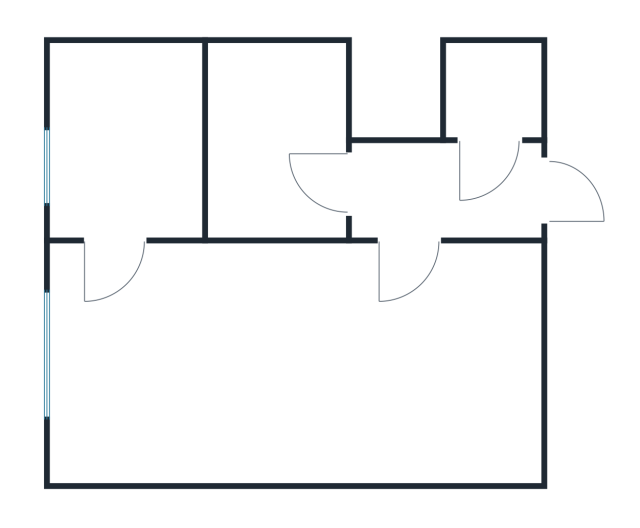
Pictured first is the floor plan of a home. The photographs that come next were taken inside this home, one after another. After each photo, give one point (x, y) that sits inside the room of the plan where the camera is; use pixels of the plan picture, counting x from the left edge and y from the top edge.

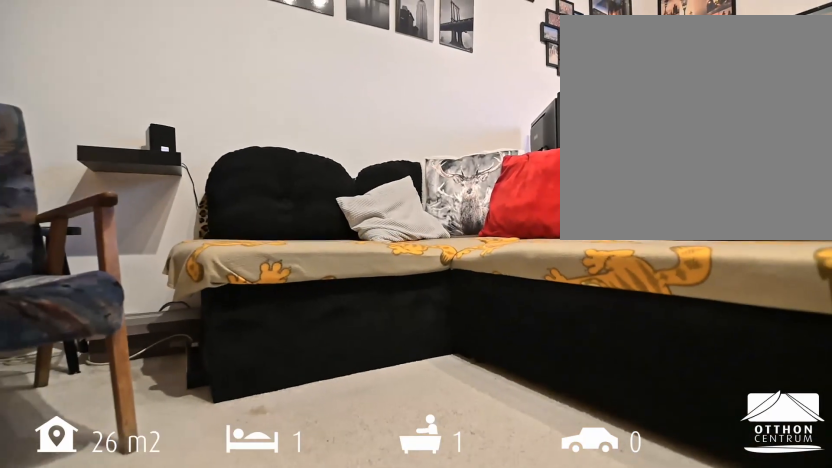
(292, 366)
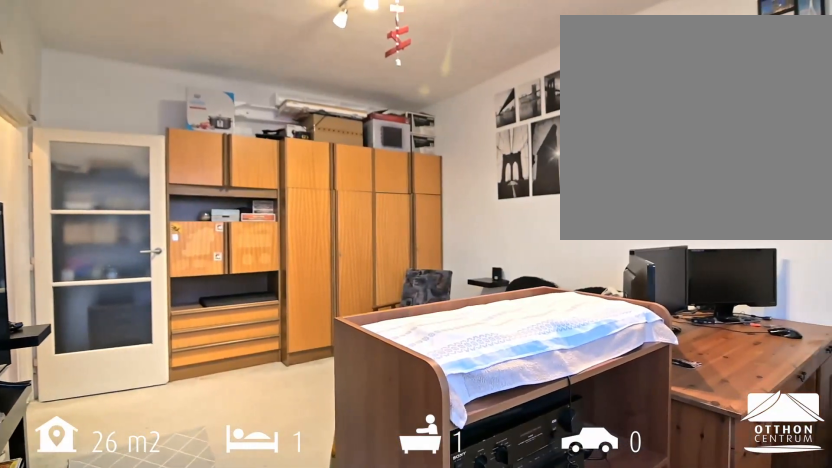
(292, 366)
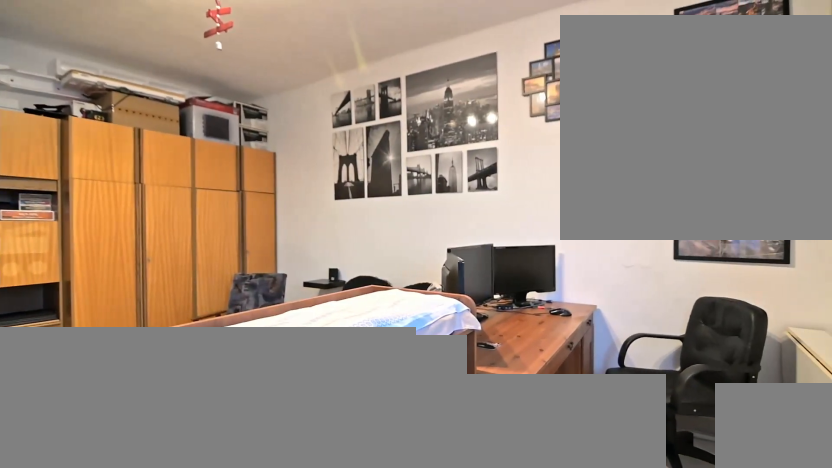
(292, 366)
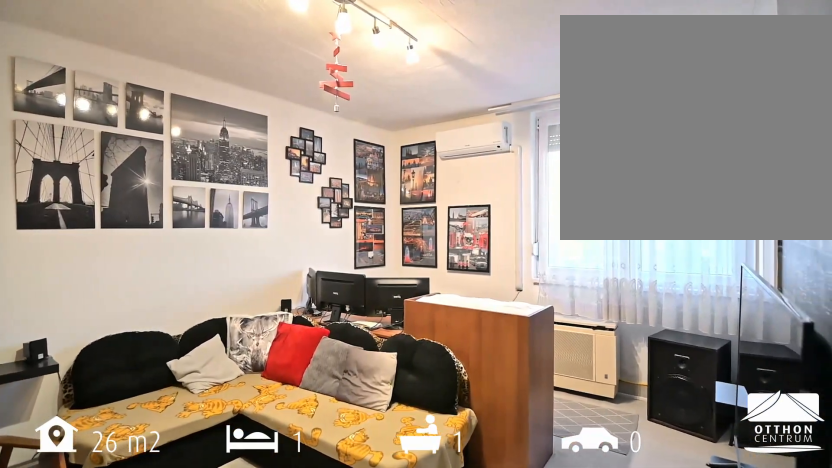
(292, 366)
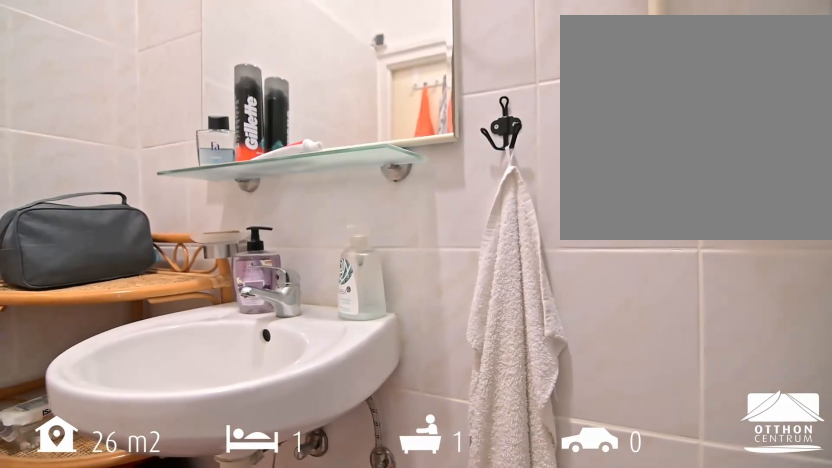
(276, 148)
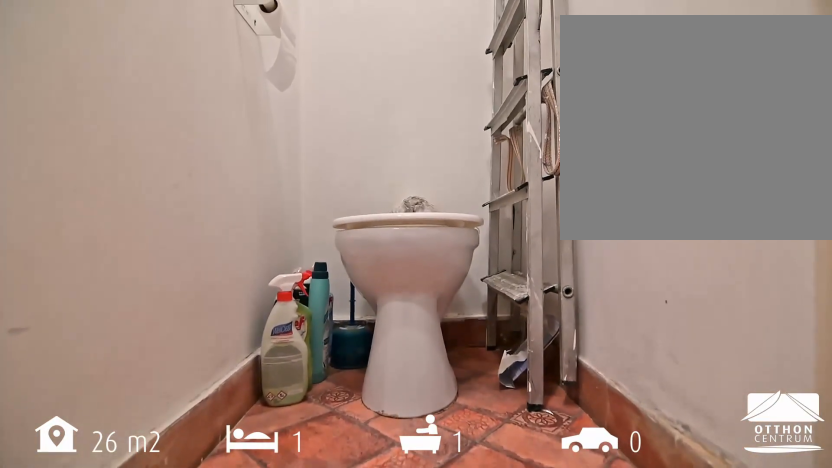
(494, 92)
